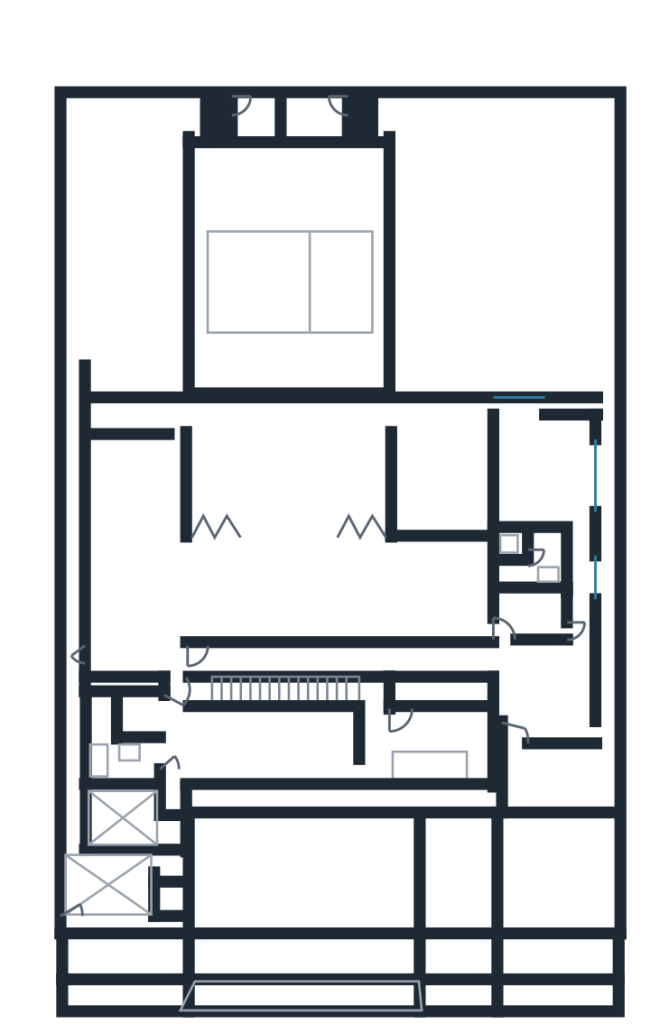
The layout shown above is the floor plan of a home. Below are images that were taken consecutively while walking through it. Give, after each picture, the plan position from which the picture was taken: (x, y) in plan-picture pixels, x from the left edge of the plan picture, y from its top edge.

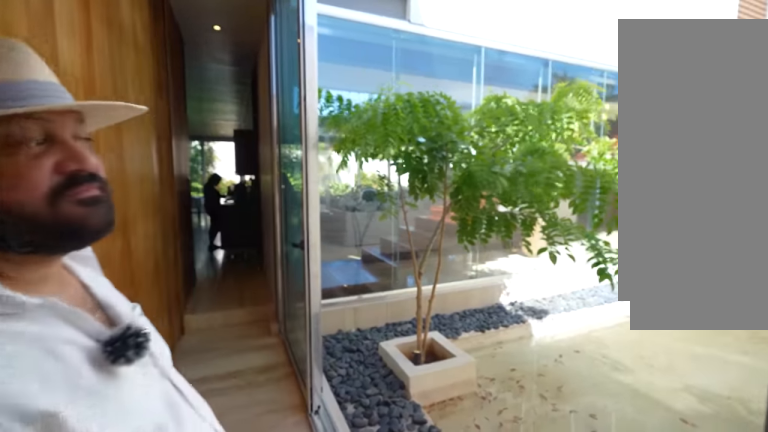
(176, 778)
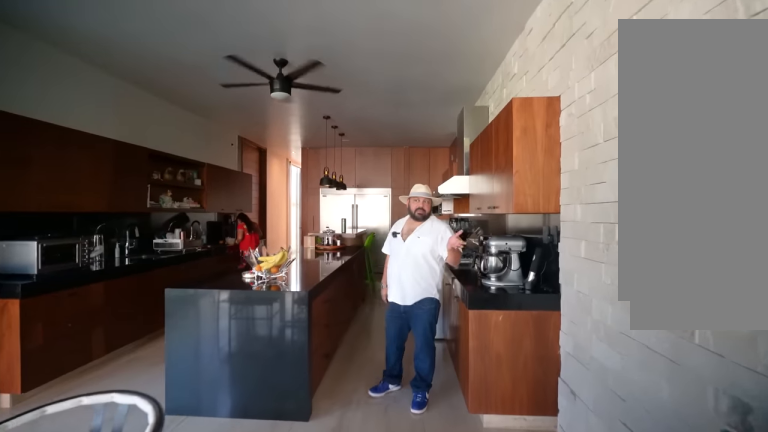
(111, 470)
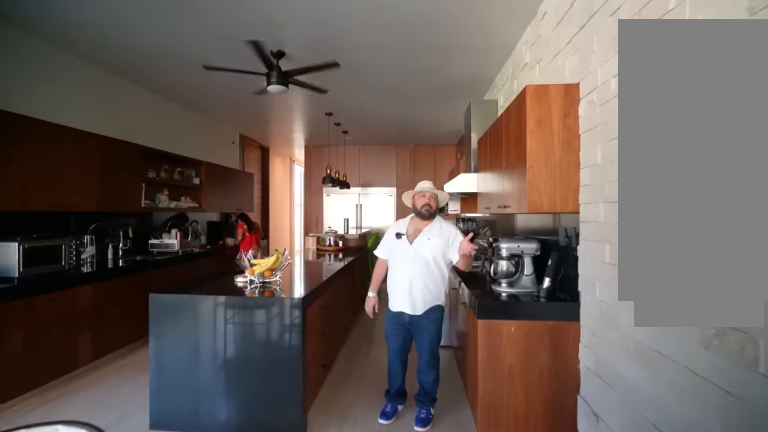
(106, 472)
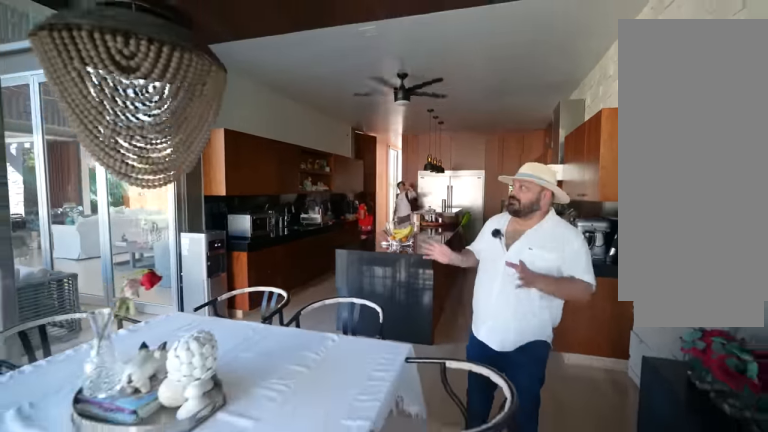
(107, 469)
